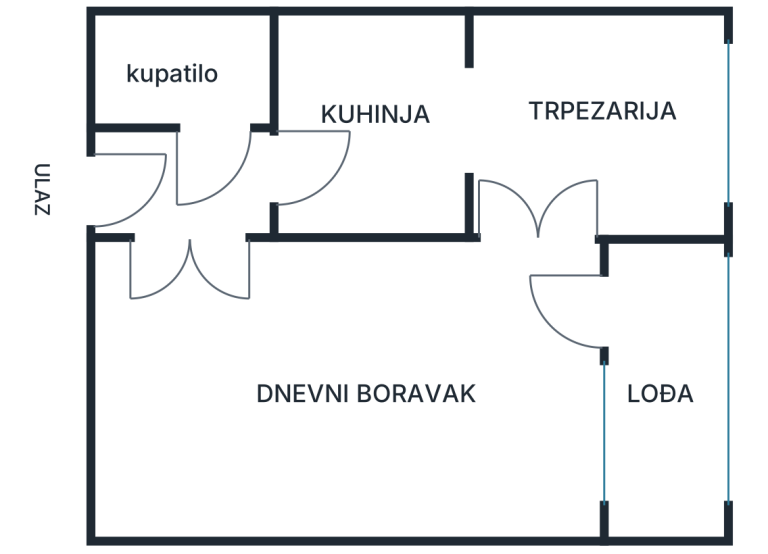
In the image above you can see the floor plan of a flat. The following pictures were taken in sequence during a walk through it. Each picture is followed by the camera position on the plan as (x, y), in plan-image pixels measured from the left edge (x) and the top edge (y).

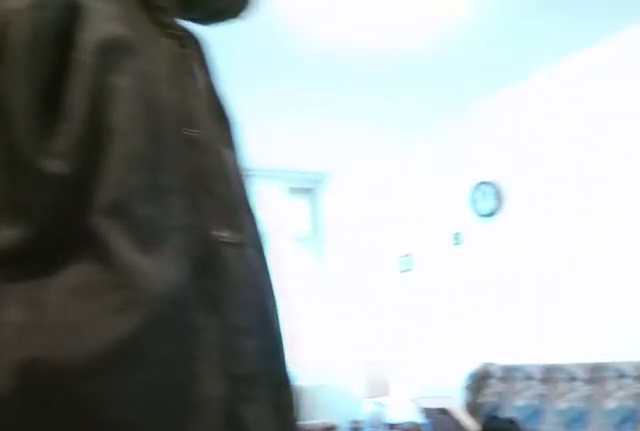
(175, 197)
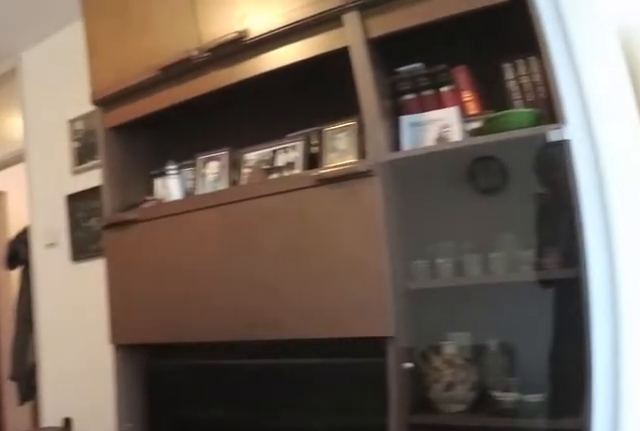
(498, 387)
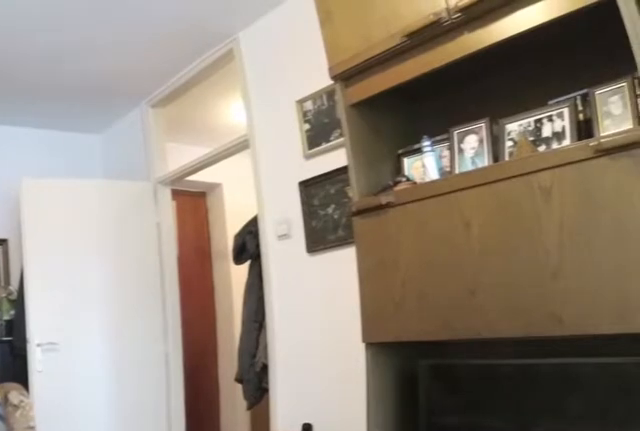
(518, 371)
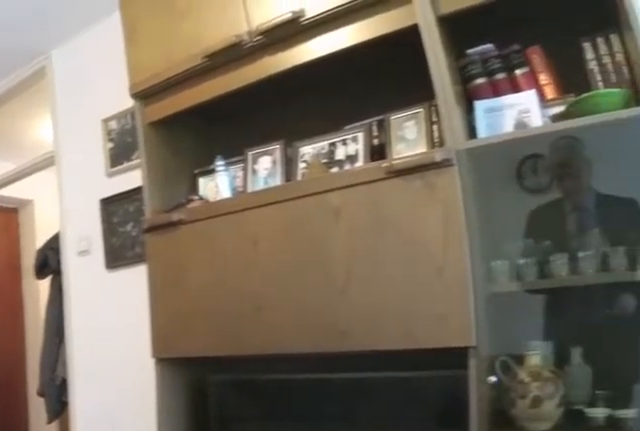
(510, 370)
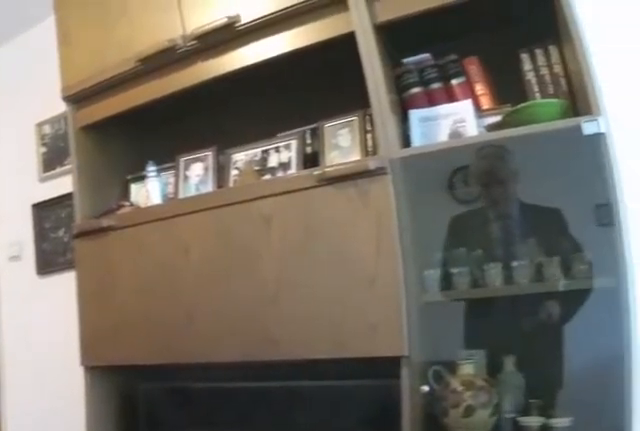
(508, 369)
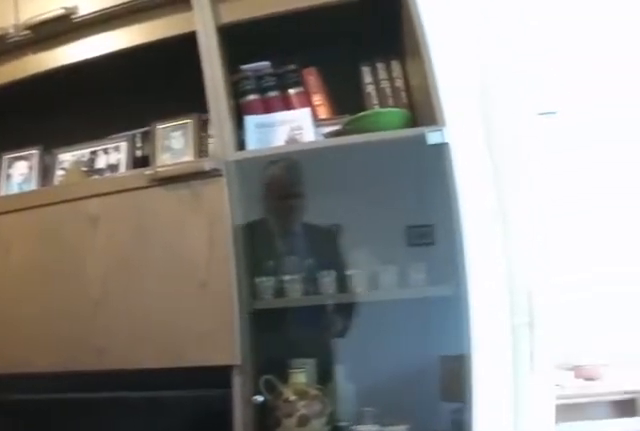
(502, 367)
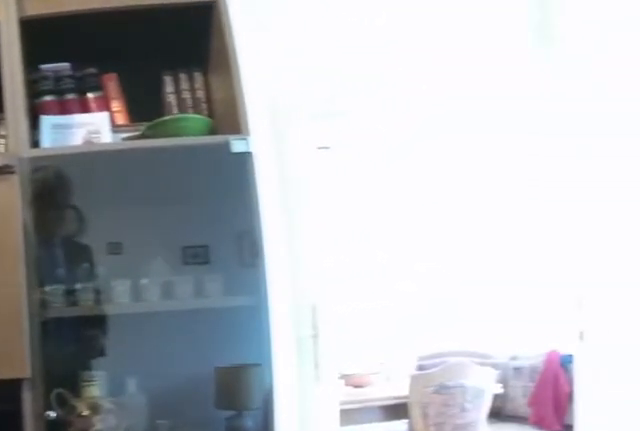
(495, 362)
